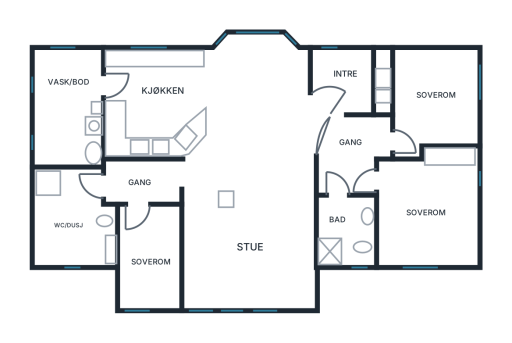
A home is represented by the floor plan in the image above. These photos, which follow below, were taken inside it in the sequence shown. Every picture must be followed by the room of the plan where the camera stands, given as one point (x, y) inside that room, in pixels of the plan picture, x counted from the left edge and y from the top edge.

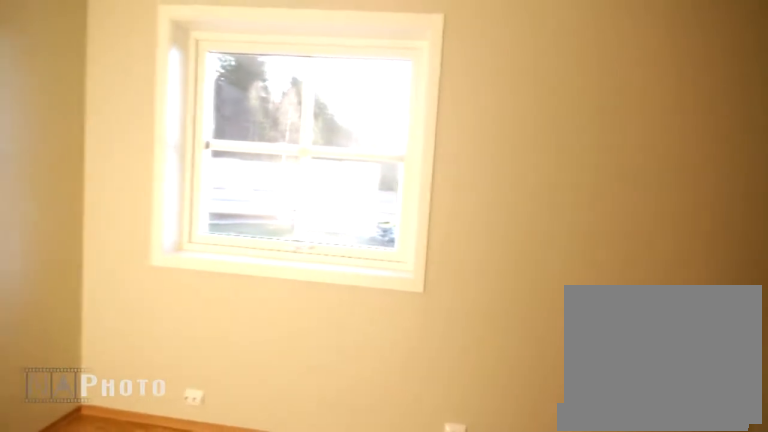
(429, 100)
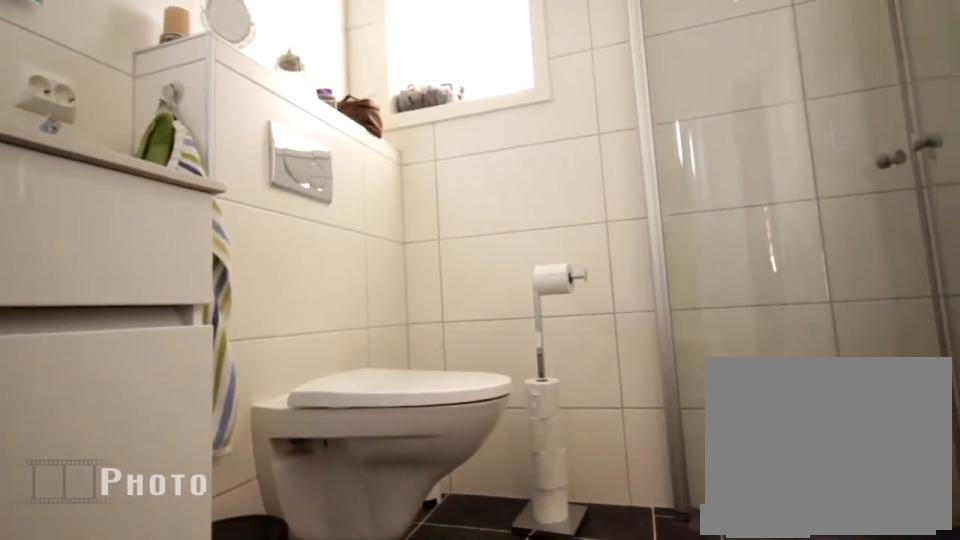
(345, 231)
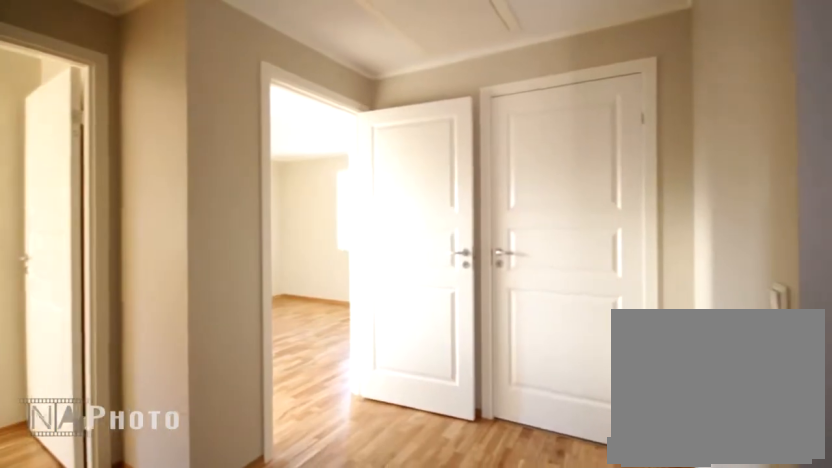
(350, 154)
